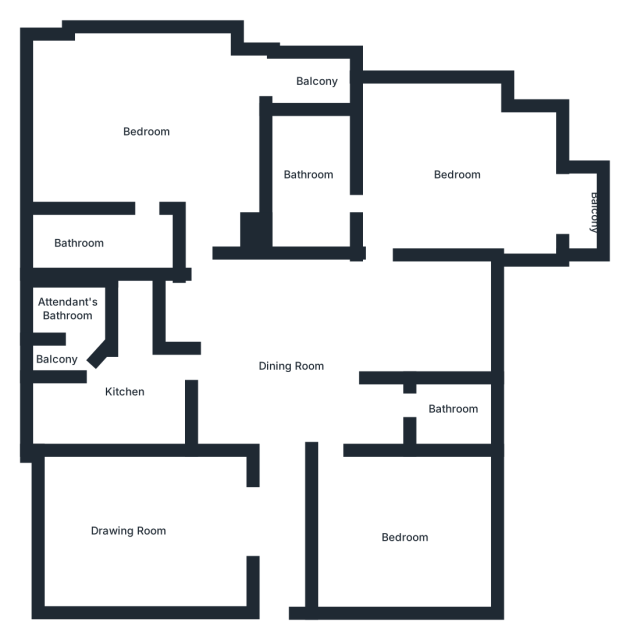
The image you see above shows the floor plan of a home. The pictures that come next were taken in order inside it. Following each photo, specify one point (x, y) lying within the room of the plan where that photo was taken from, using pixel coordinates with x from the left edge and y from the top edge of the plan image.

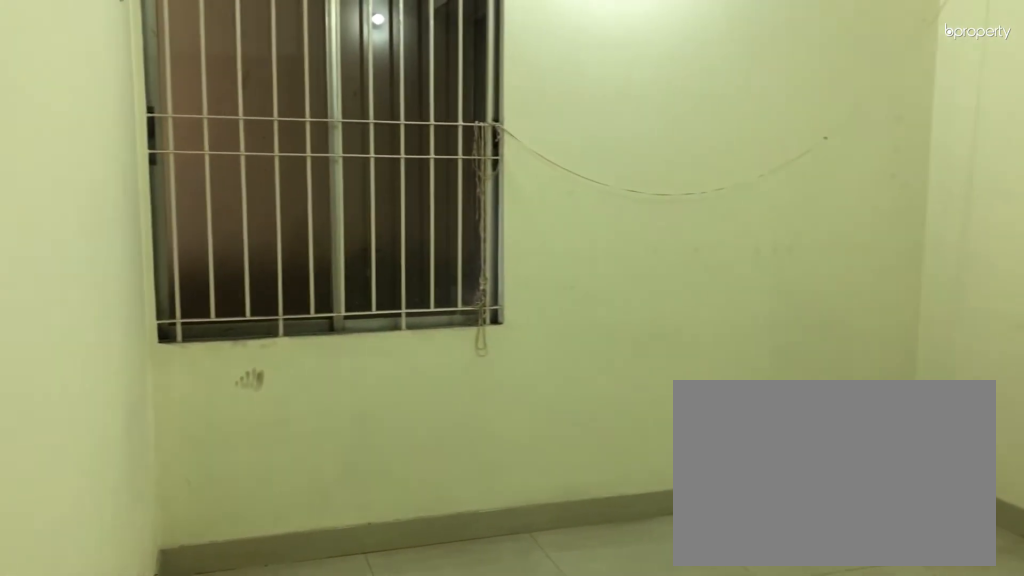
(403, 532)
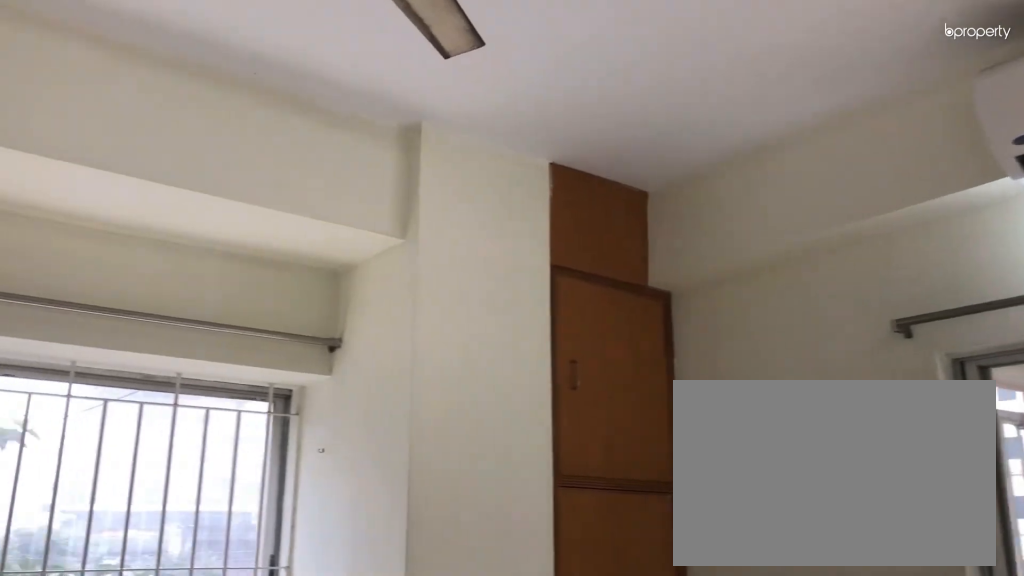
(458, 169)
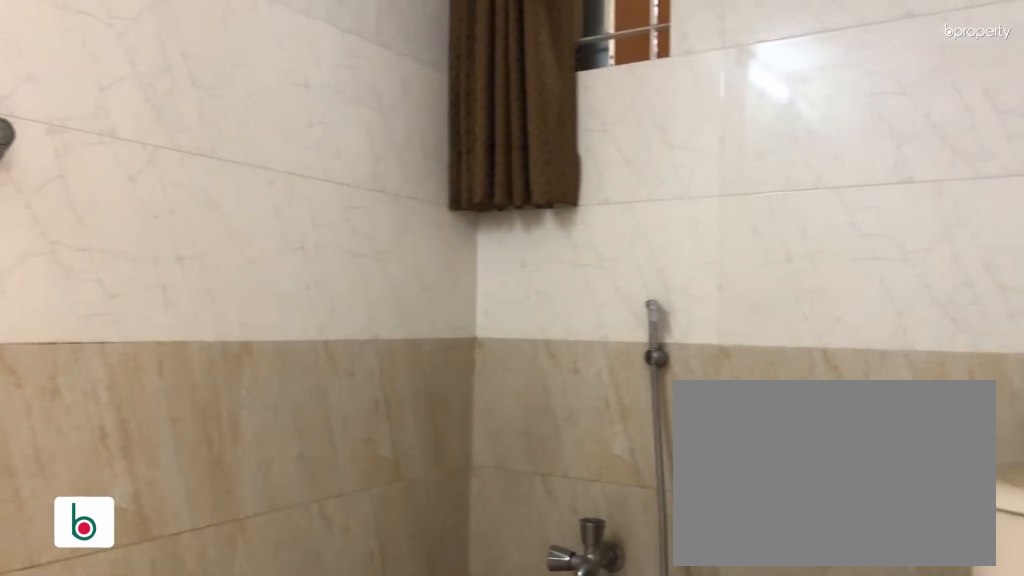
(309, 176)
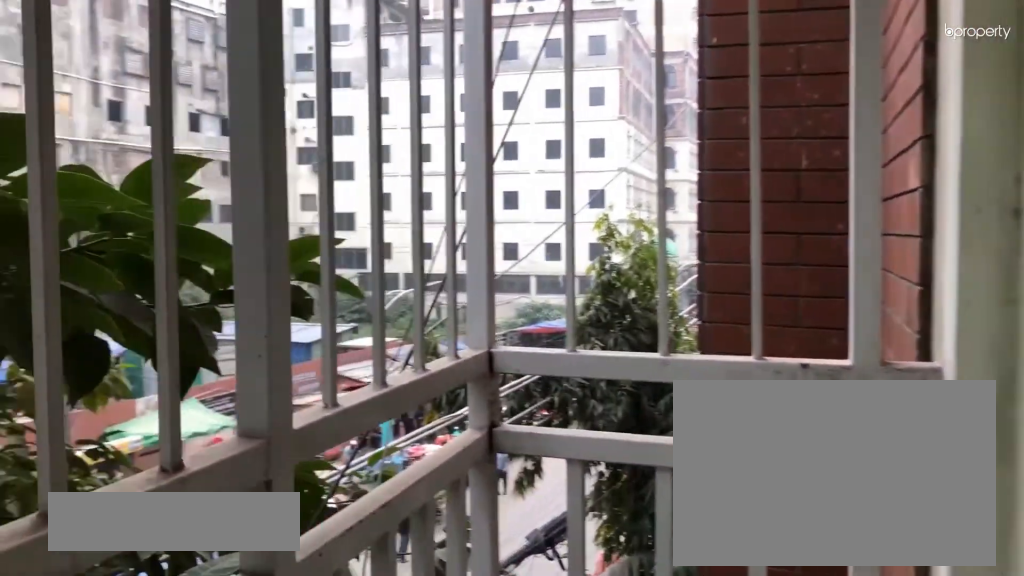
(320, 74)
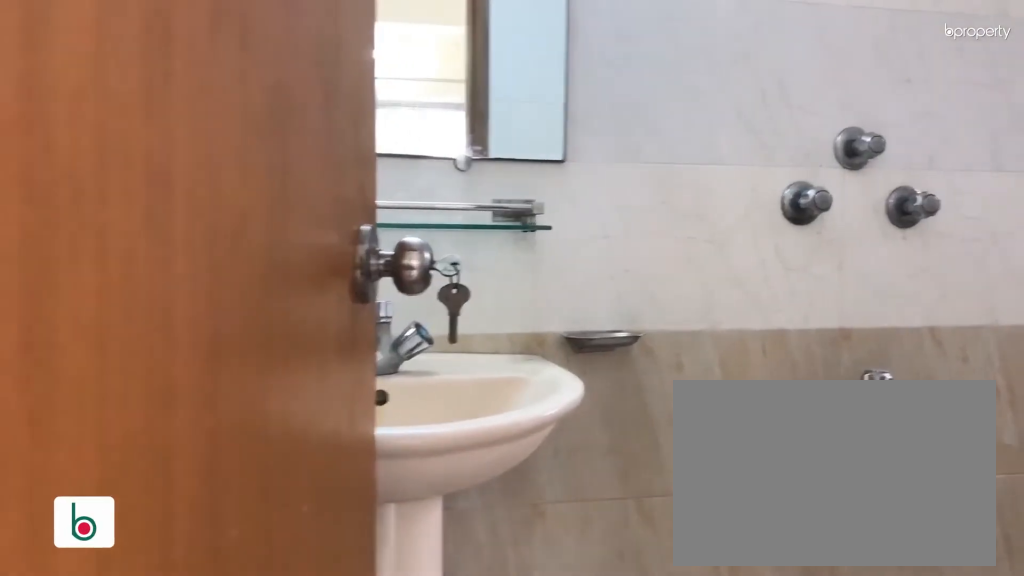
(94, 236)
